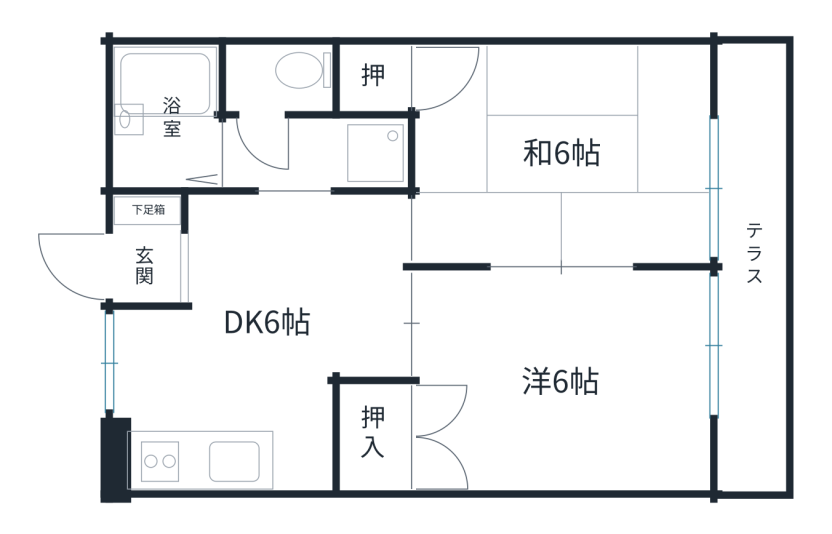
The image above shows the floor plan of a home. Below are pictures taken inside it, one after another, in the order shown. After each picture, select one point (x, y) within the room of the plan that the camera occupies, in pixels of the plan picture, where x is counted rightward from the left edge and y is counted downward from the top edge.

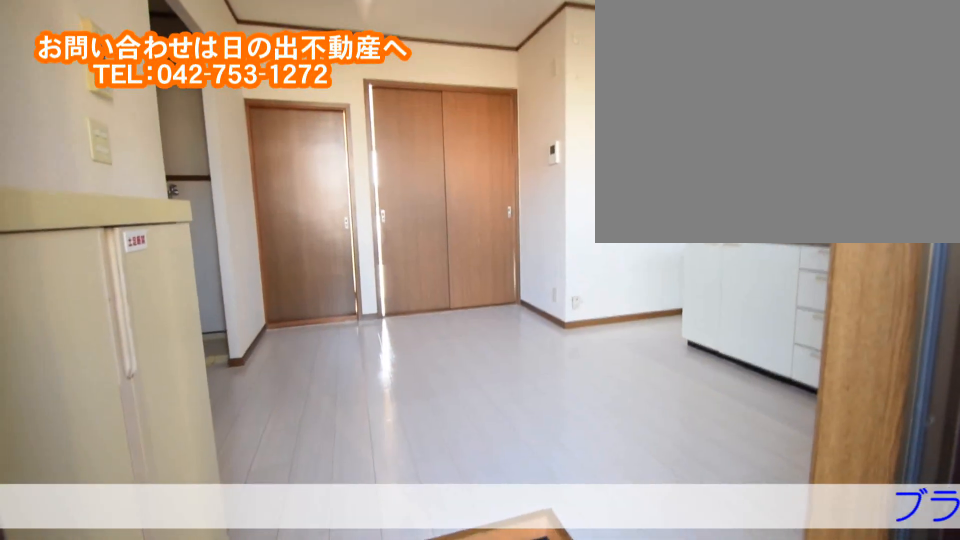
(182, 265)
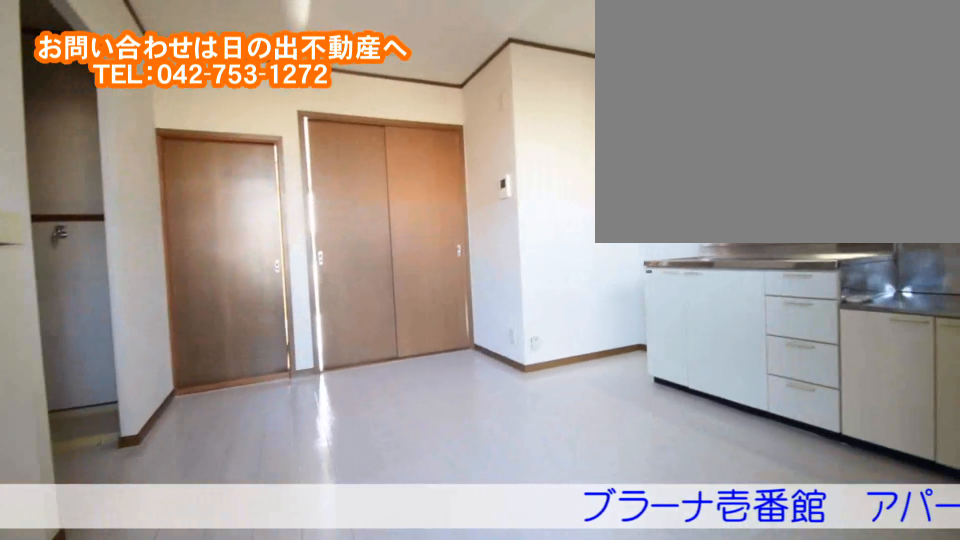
(181, 264)
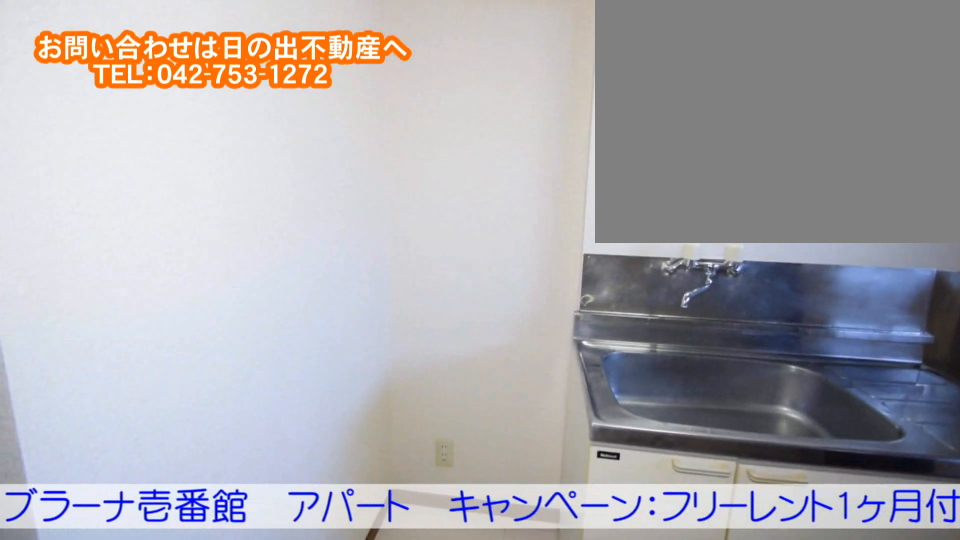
(273, 357)
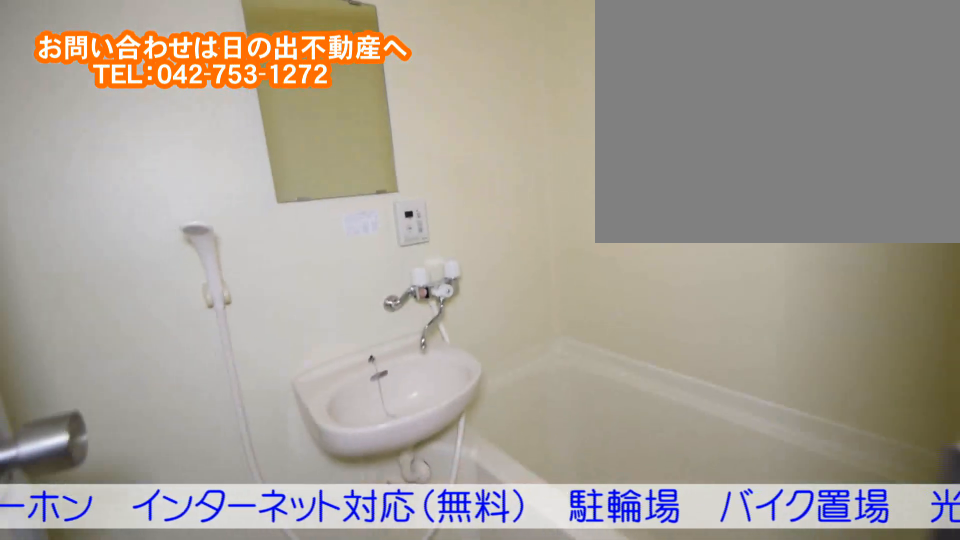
(169, 136)
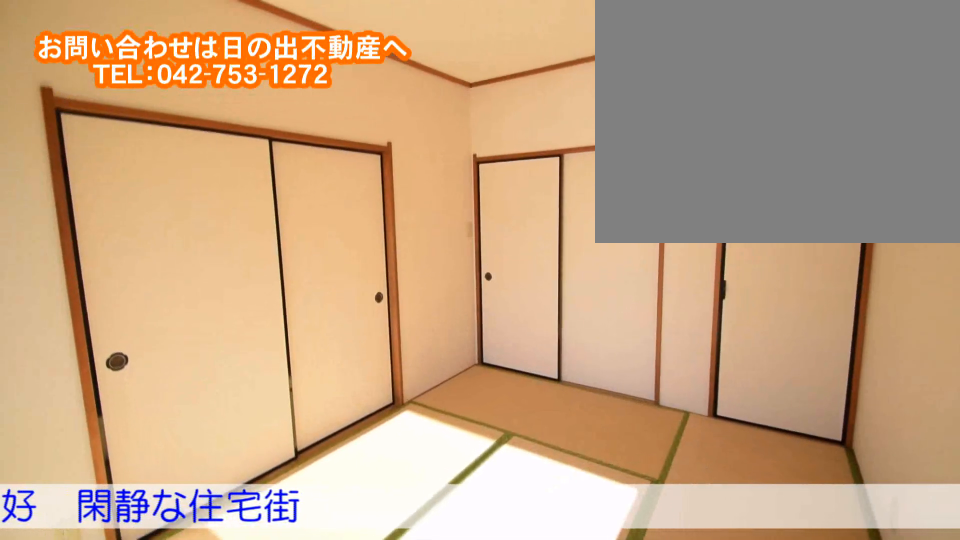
(634, 152)
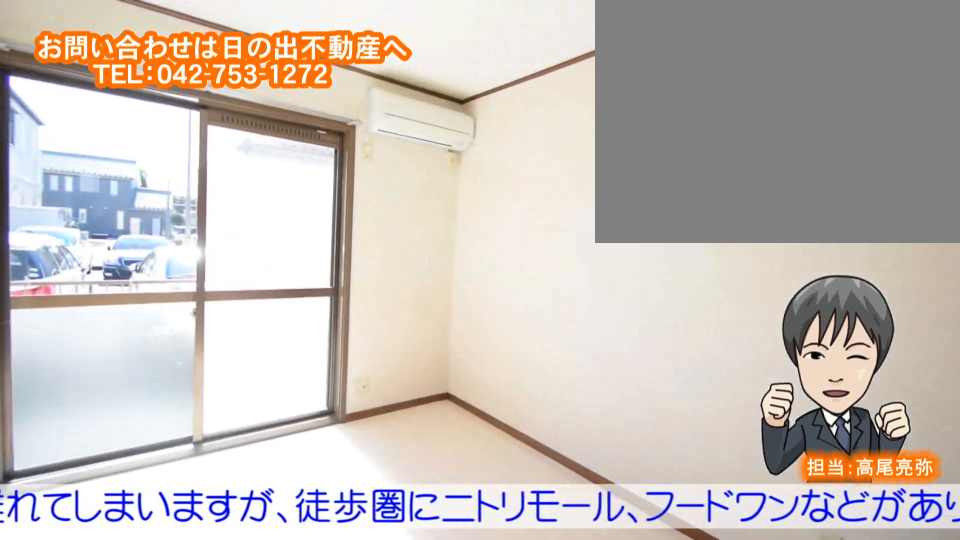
(639, 372)
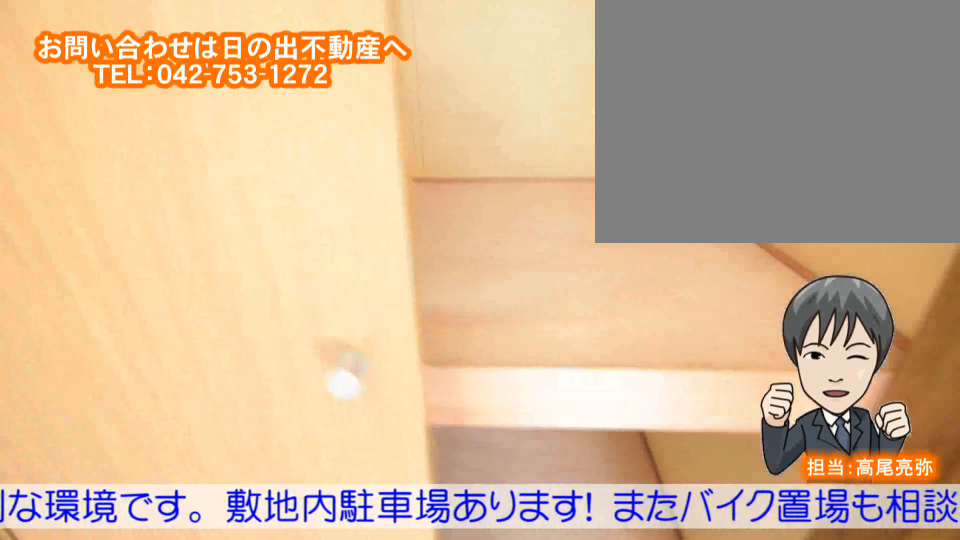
(640, 371)
